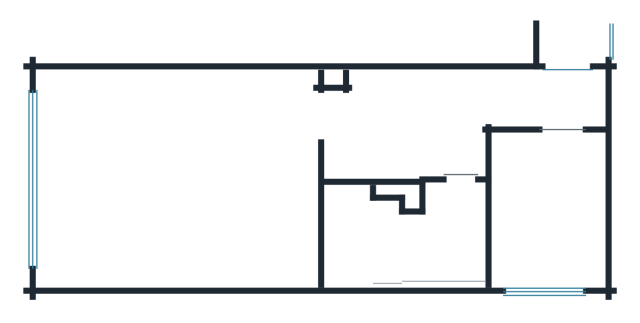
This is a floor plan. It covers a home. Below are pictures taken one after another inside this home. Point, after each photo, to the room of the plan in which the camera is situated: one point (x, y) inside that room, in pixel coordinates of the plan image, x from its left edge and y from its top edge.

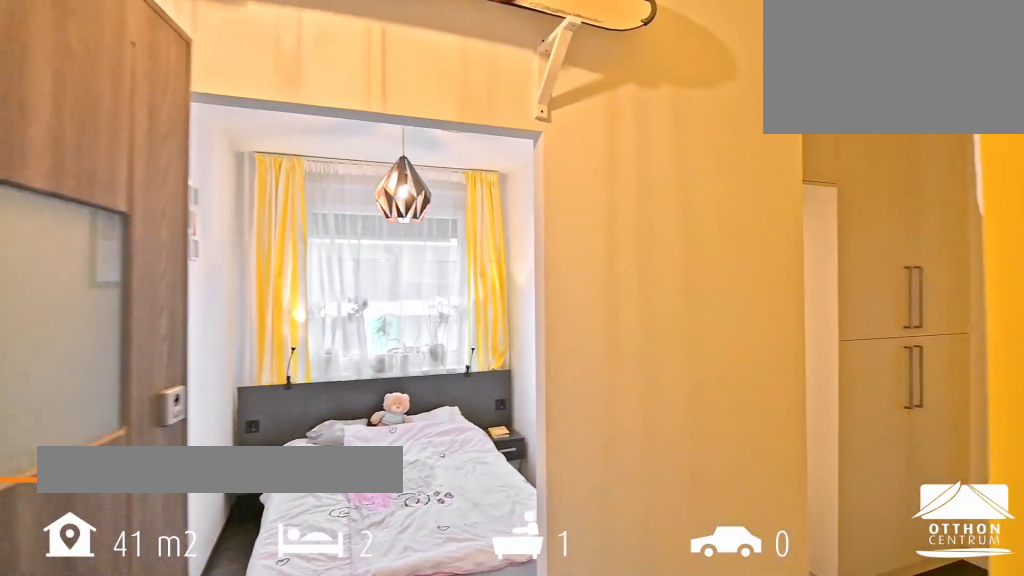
(402, 120)
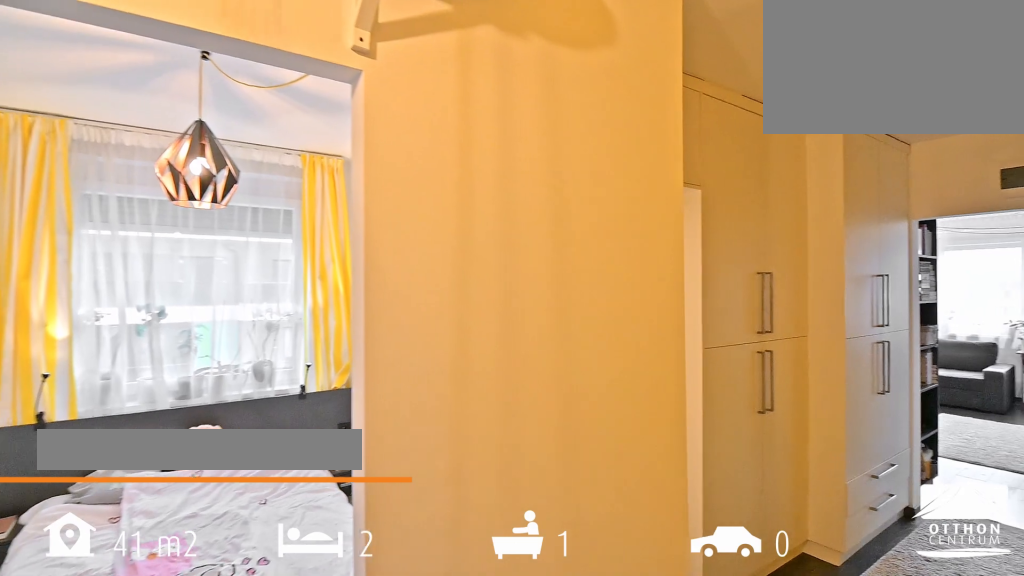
(402, 120)
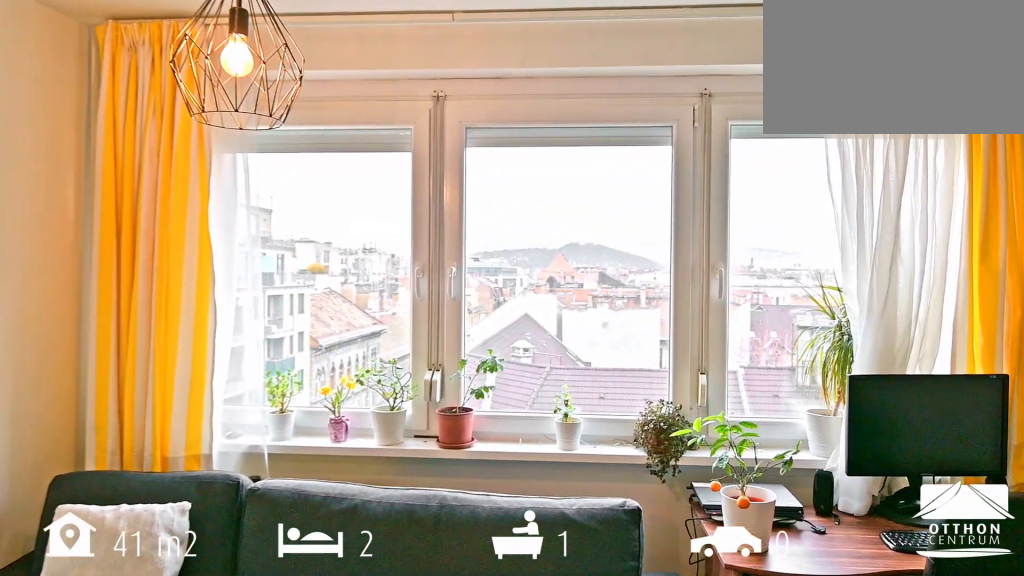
(171, 182)
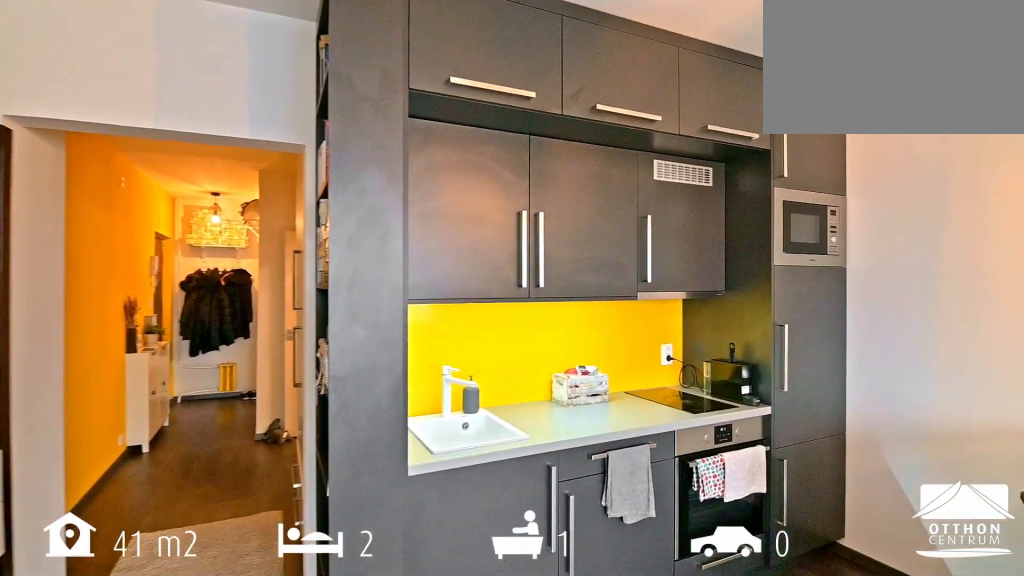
(171, 182)
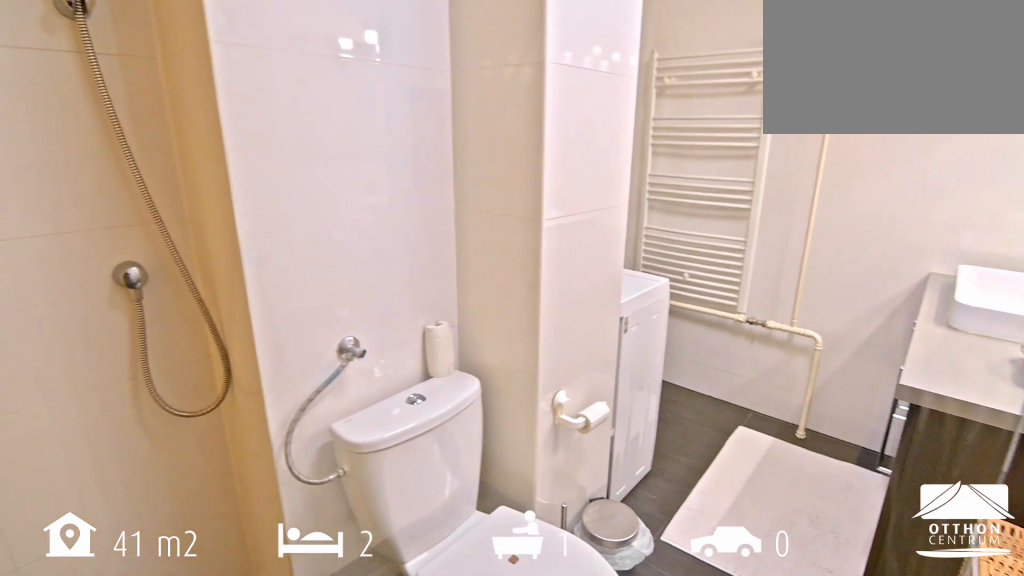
(402, 235)
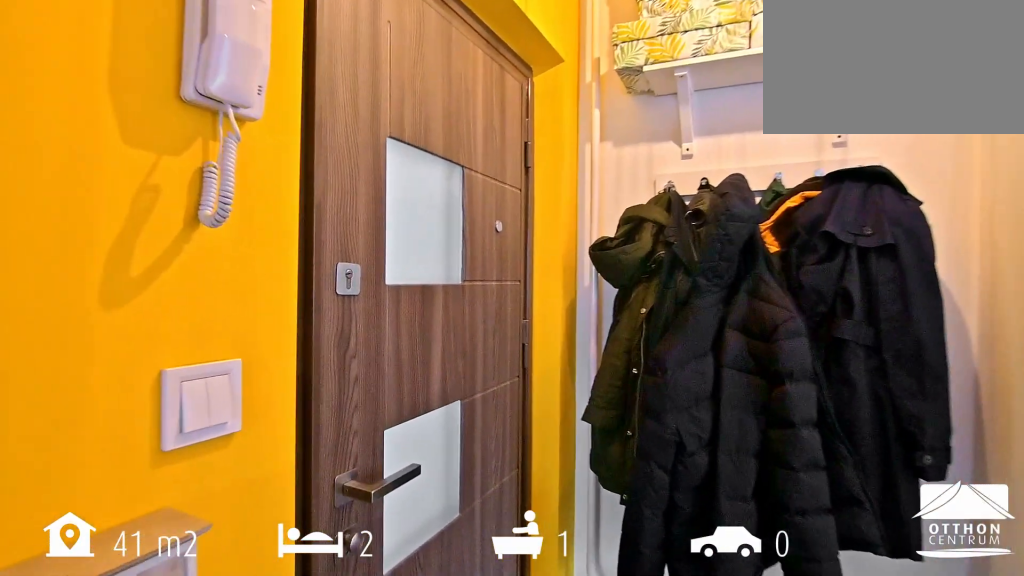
(526, 102)
